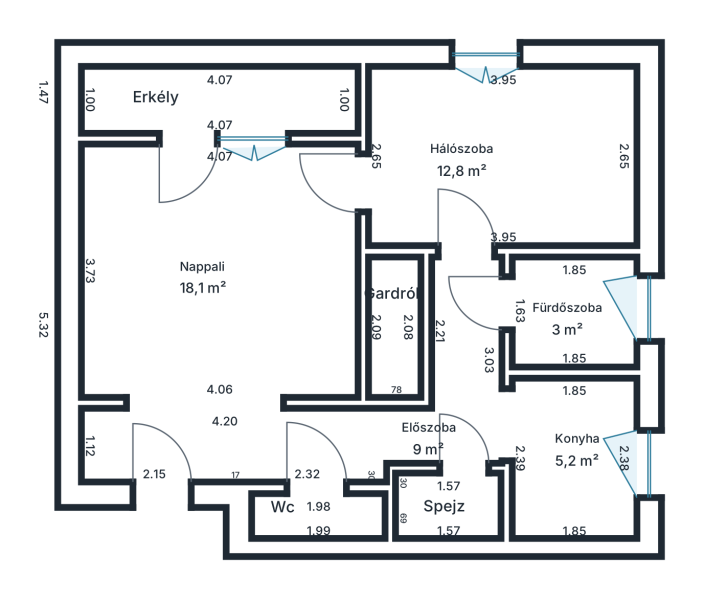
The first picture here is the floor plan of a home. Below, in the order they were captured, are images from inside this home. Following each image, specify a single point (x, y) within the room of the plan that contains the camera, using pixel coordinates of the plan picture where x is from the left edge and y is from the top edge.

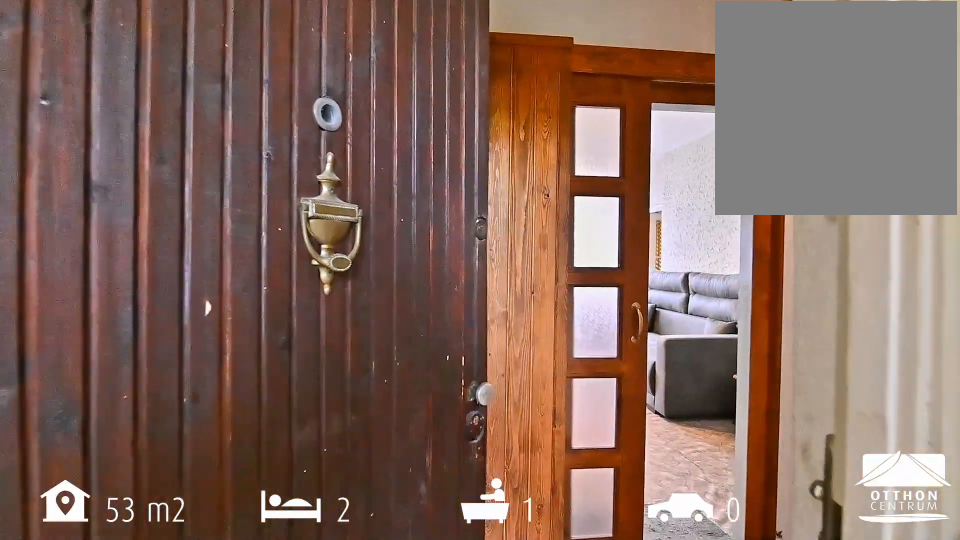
(248, 443)
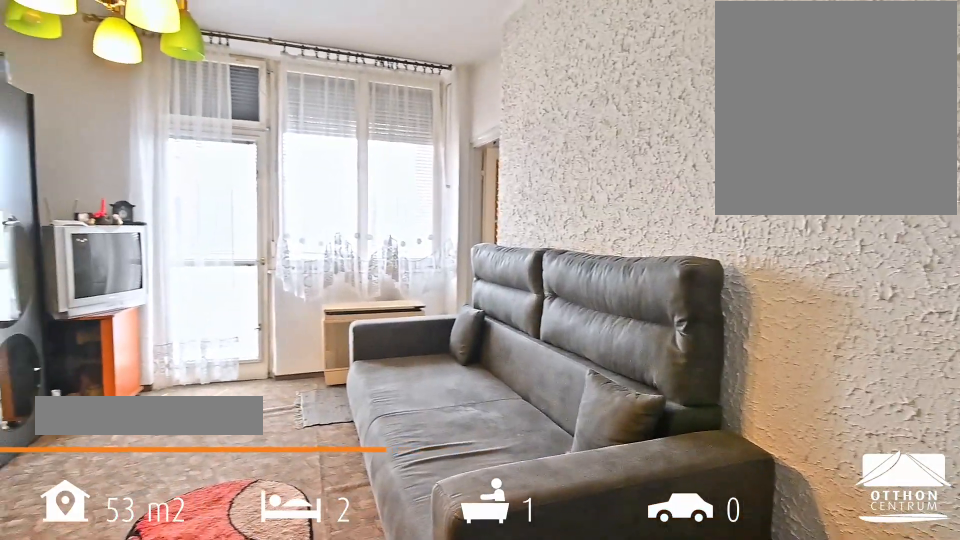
(212, 266)
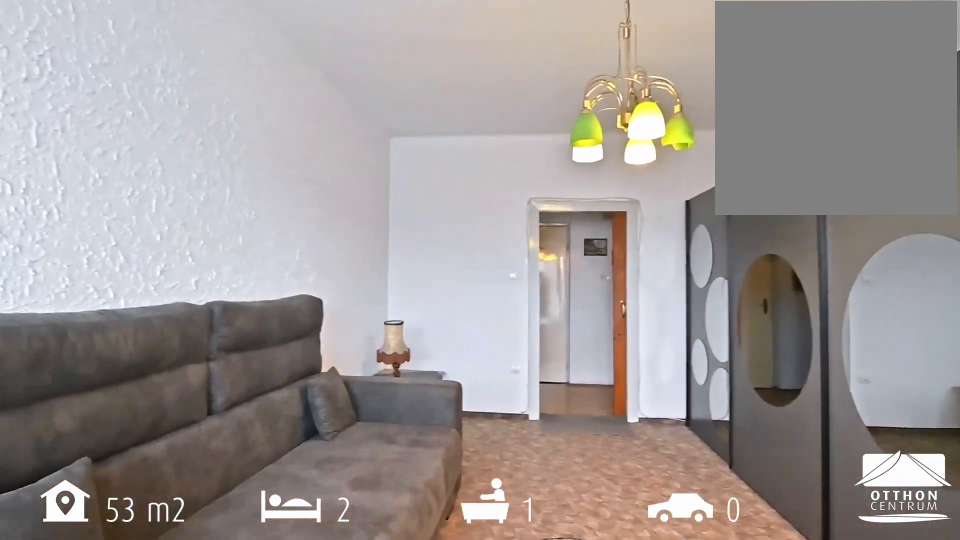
(213, 266)
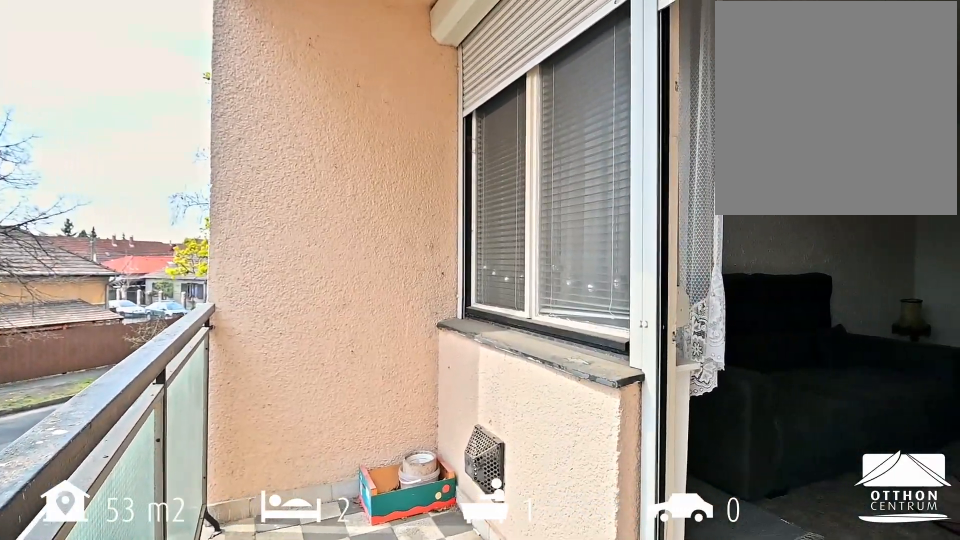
(223, 104)
